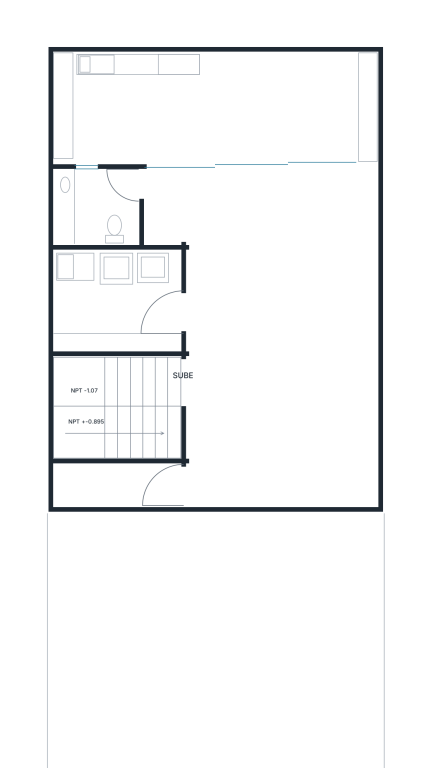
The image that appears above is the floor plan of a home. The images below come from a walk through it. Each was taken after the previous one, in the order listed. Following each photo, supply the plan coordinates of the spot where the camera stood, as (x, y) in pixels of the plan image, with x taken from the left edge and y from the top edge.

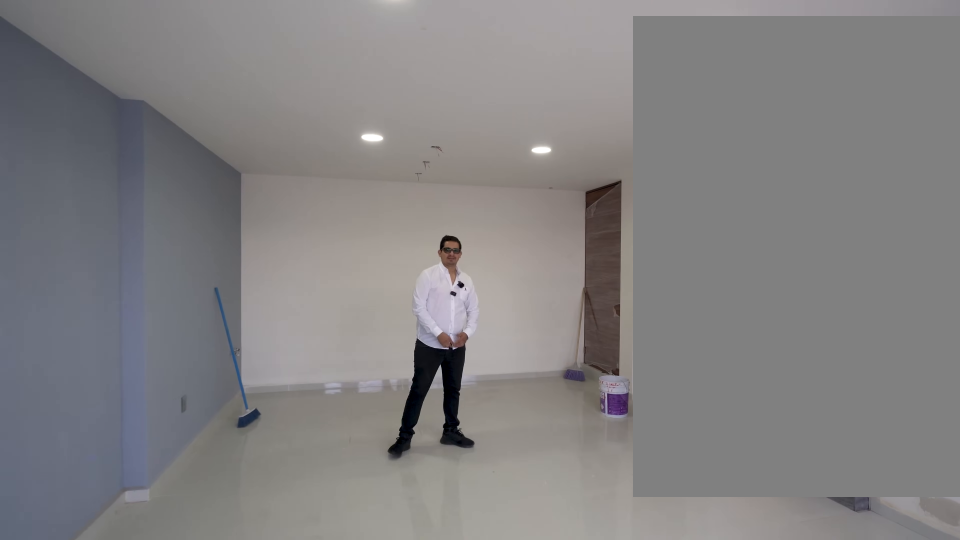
(329, 194)
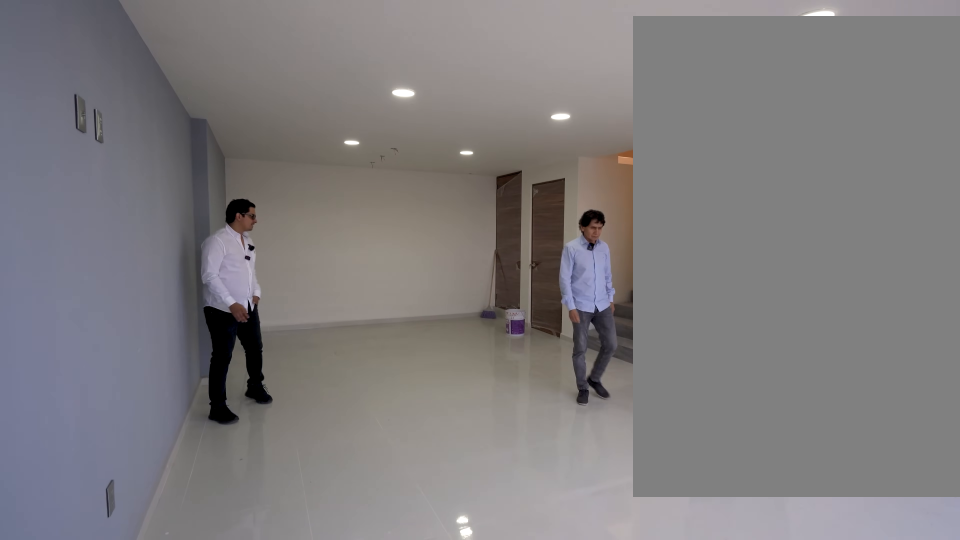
(330, 191)
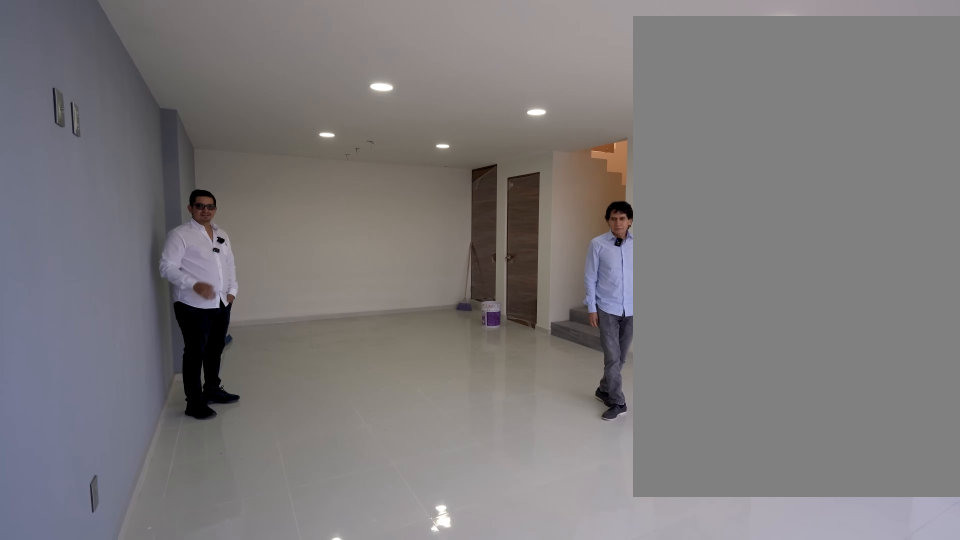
(330, 191)
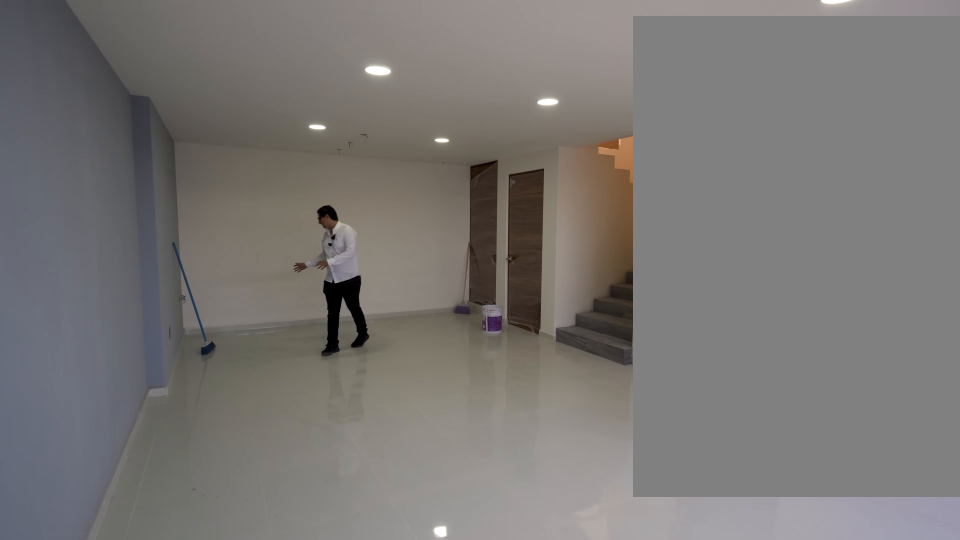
(330, 191)
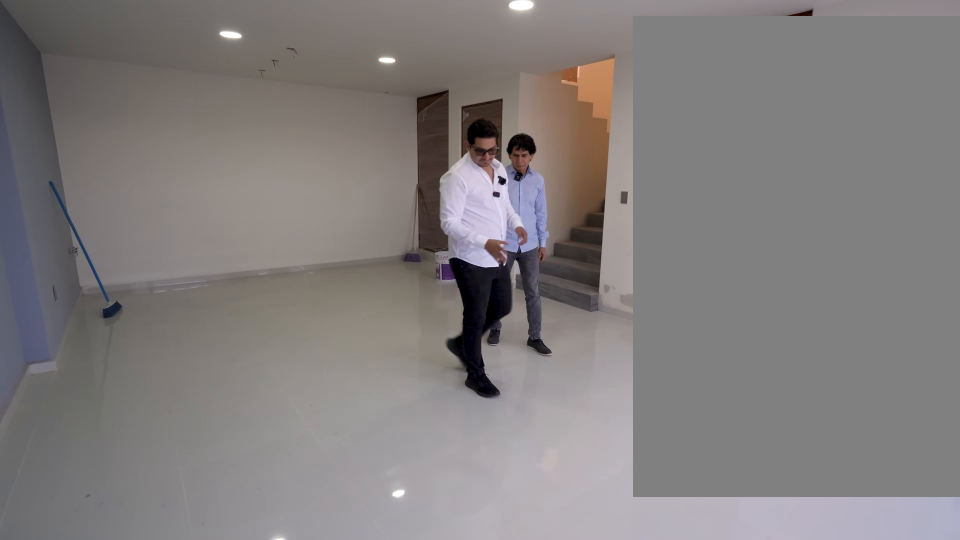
(321, 237)
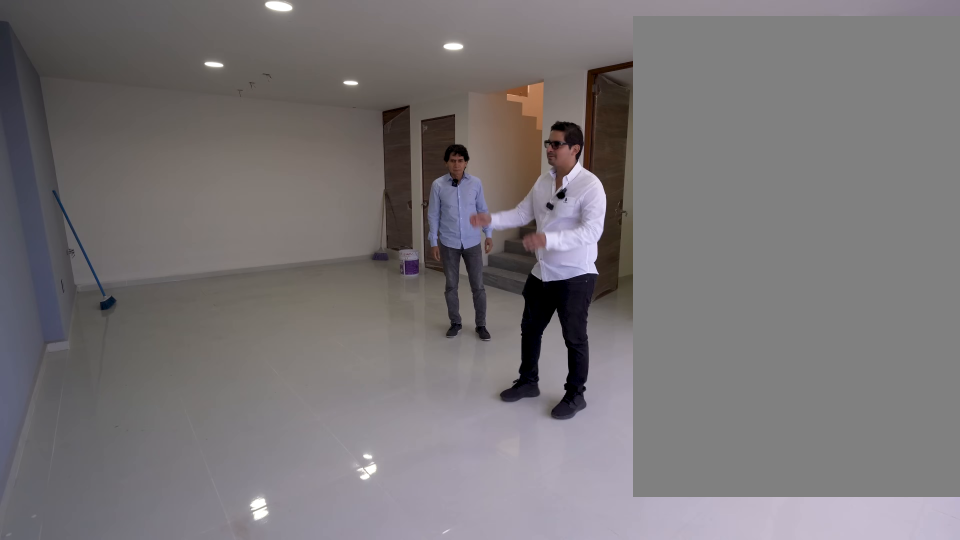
(281, 250)
